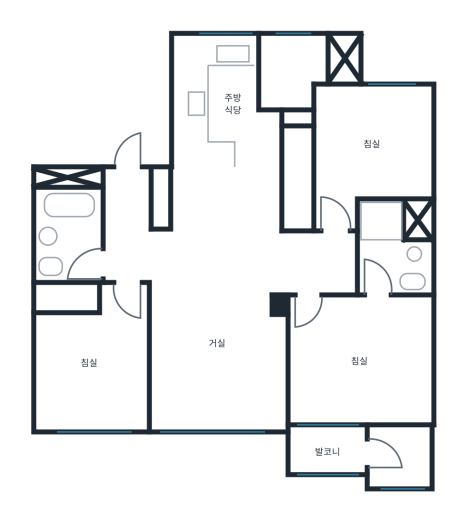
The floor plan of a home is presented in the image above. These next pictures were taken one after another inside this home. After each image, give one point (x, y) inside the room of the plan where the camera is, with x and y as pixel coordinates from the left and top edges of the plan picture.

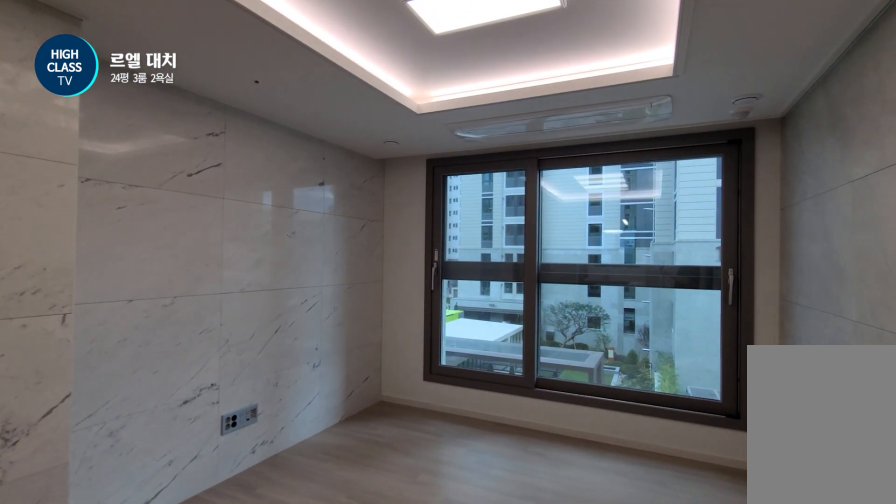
(217, 330)
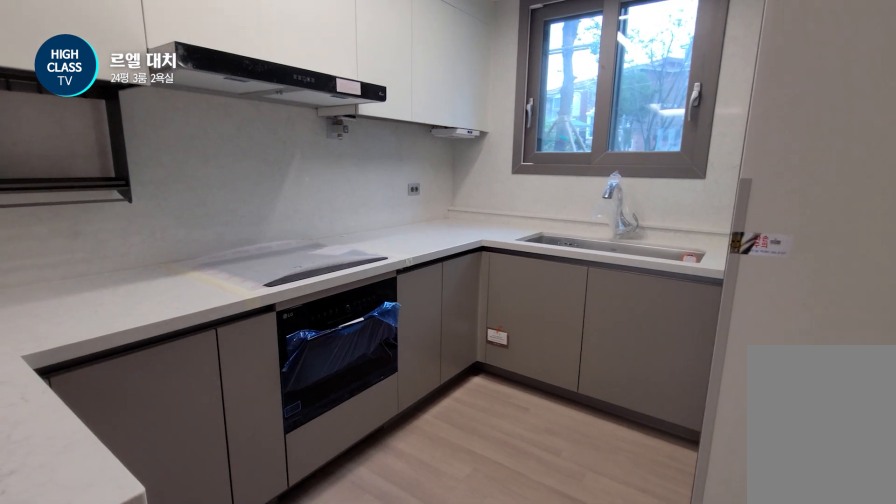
(233, 142)
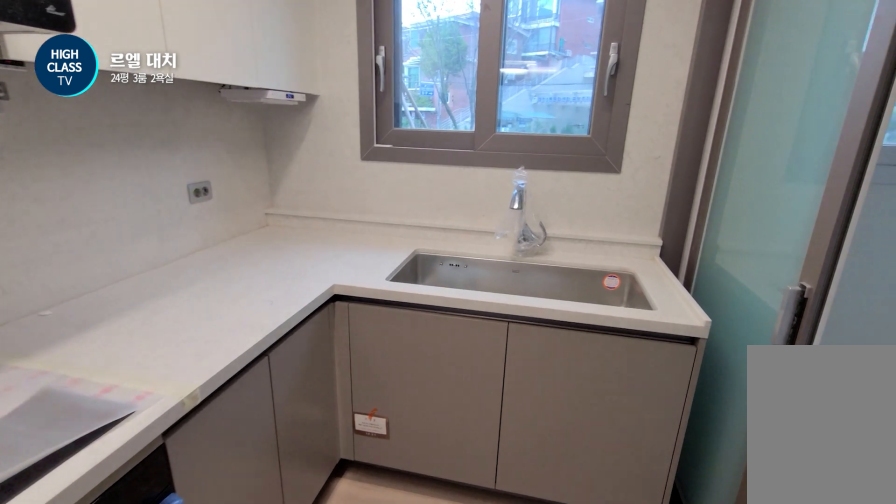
(233, 142)
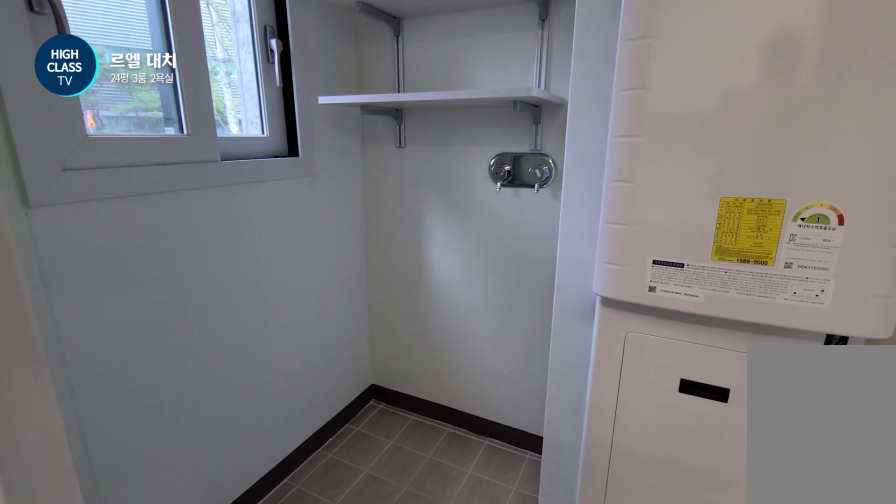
(292, 65)
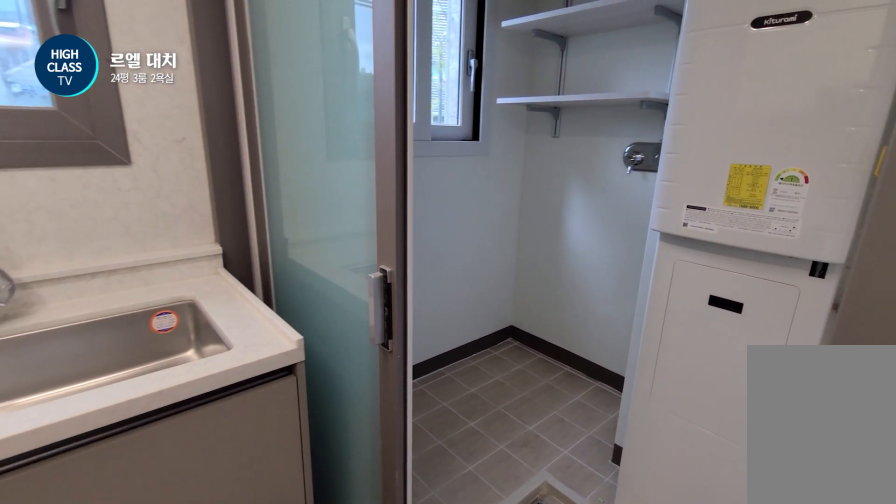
(234, 157)
